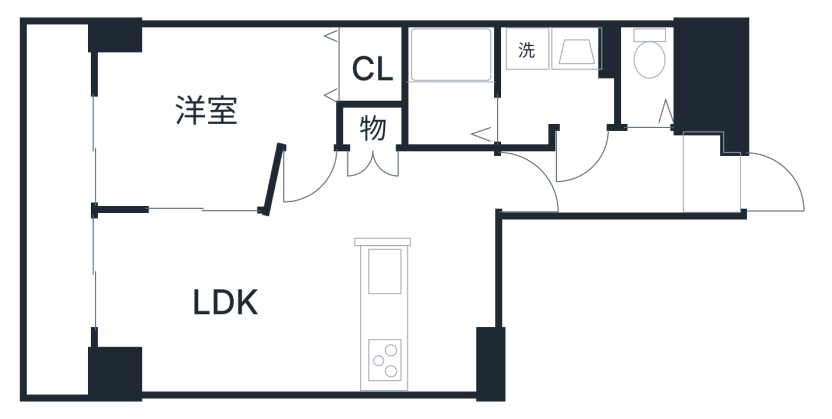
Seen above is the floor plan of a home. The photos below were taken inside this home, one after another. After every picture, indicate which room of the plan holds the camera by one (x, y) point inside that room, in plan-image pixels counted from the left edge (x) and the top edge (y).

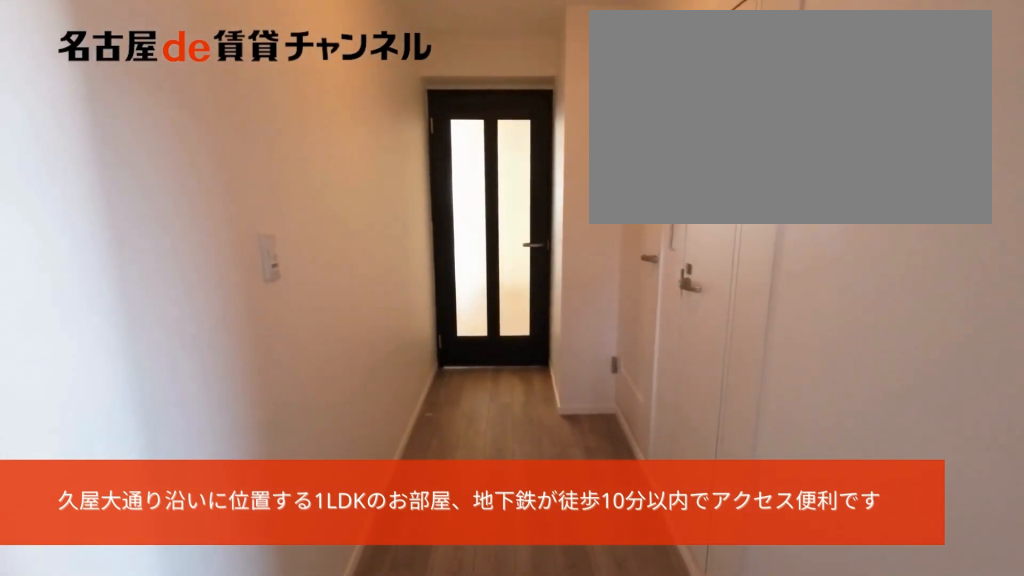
(714, 175)
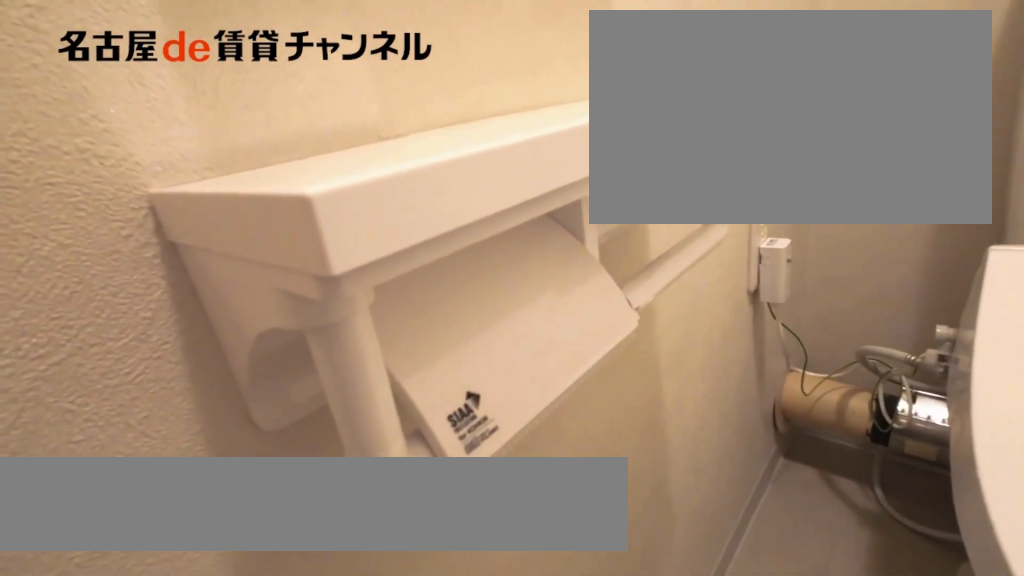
(648, 79)
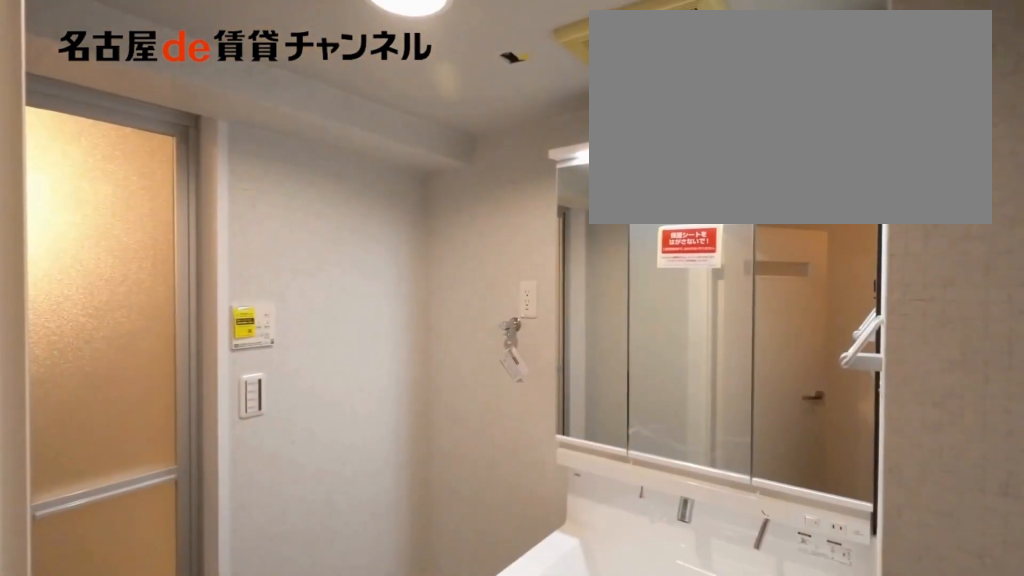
(557, 81)
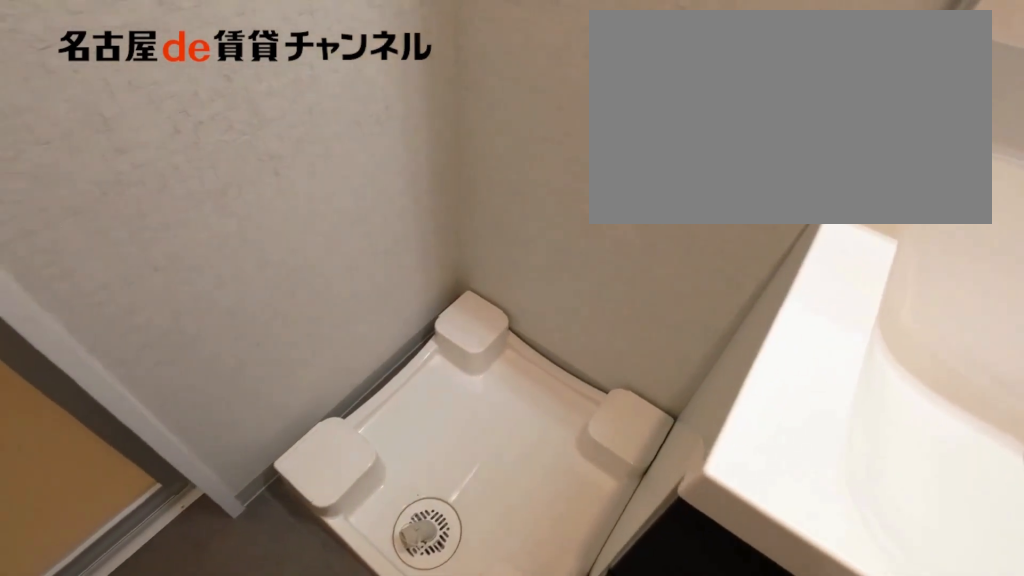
(557, 81)
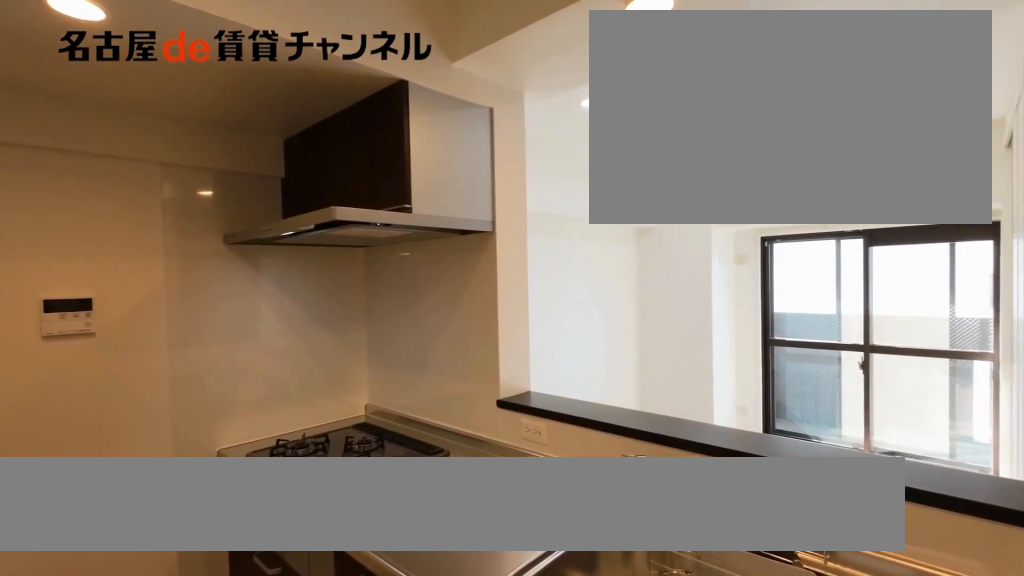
(426, 320)
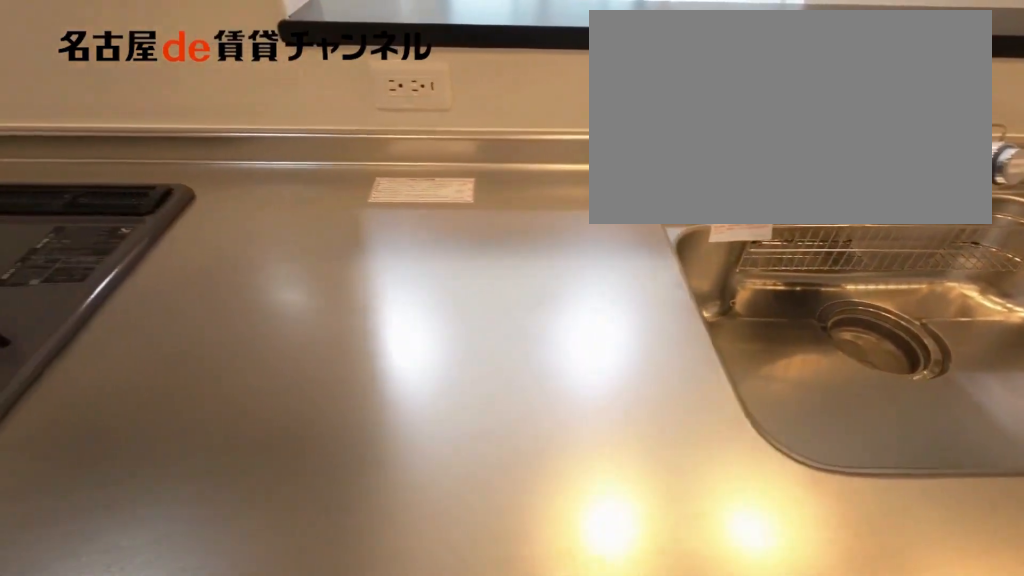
(426, 320)
